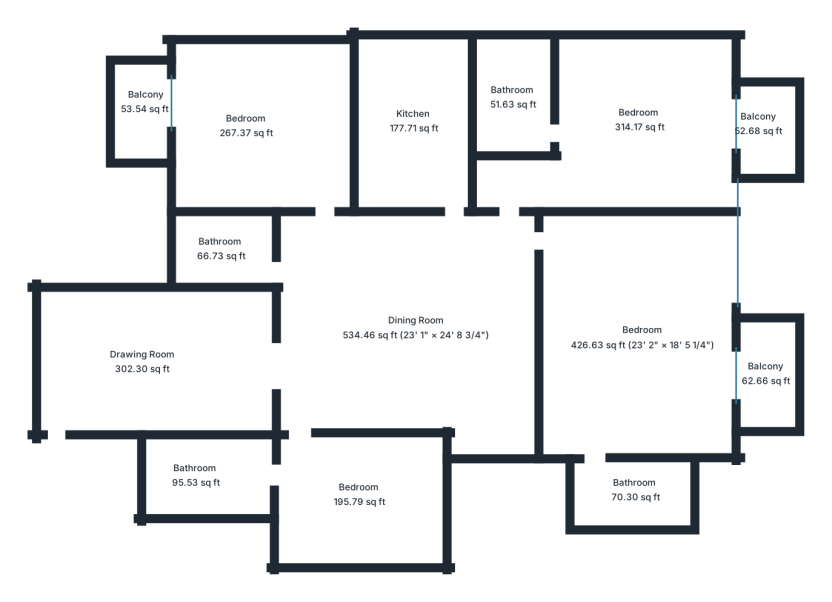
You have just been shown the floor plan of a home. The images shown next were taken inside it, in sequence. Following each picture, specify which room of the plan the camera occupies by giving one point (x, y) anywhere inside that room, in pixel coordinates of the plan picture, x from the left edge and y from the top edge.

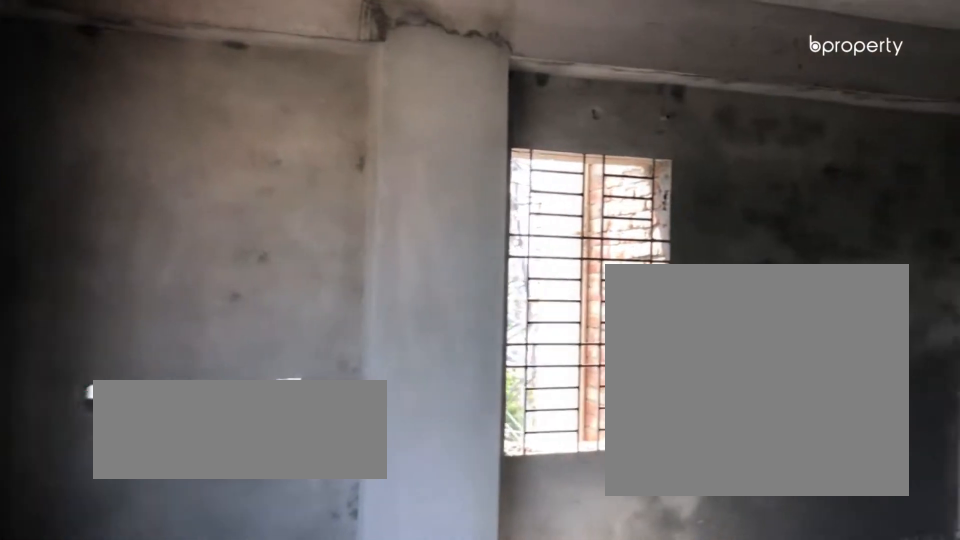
(140, 364)
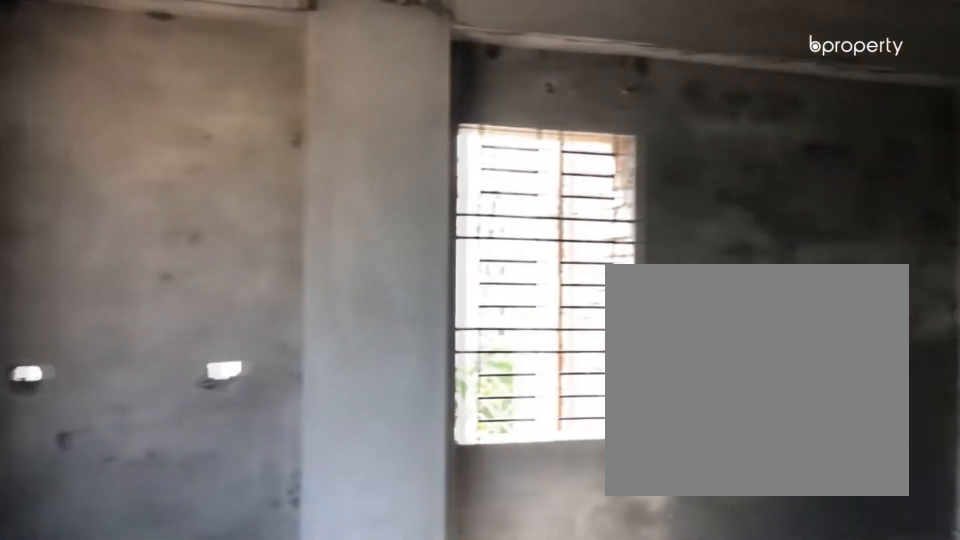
(140, 364)
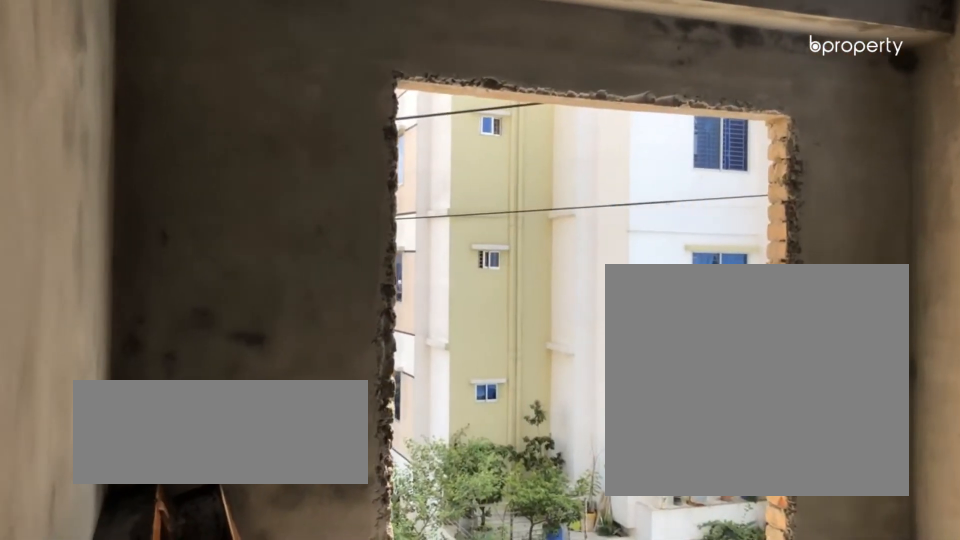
(245, 125)
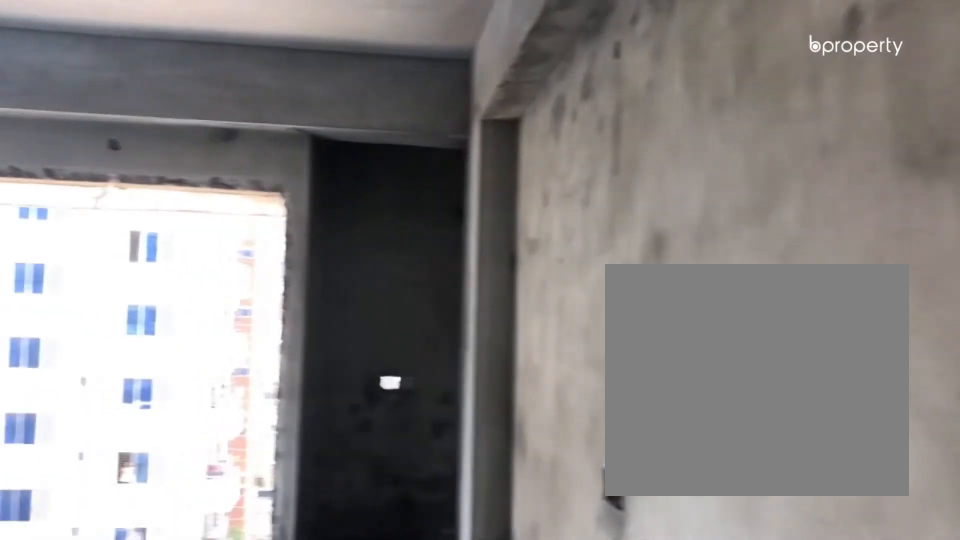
(638, 121)
